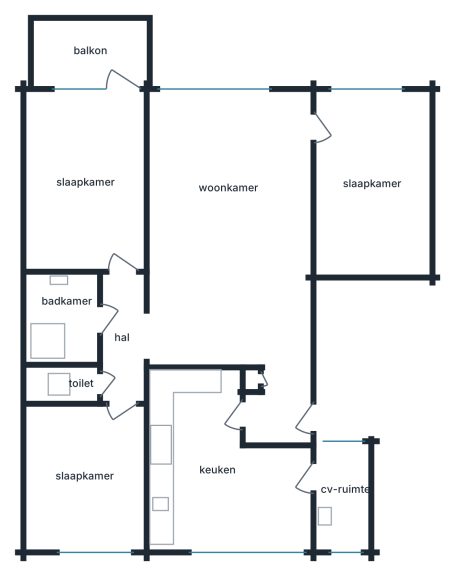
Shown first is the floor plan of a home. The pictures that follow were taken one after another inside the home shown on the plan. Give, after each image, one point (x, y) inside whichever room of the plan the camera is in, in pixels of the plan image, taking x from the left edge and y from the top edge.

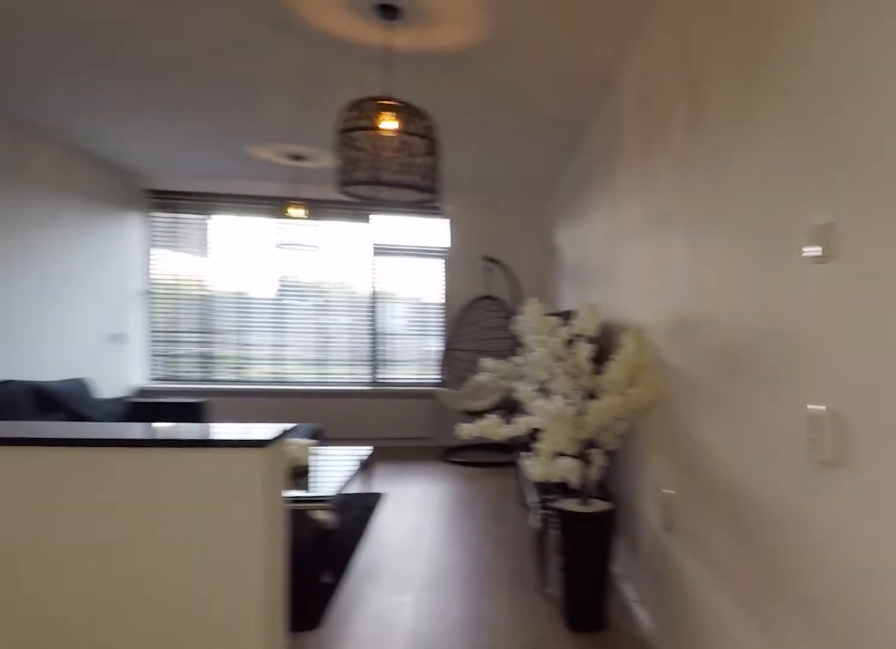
(234, 245)
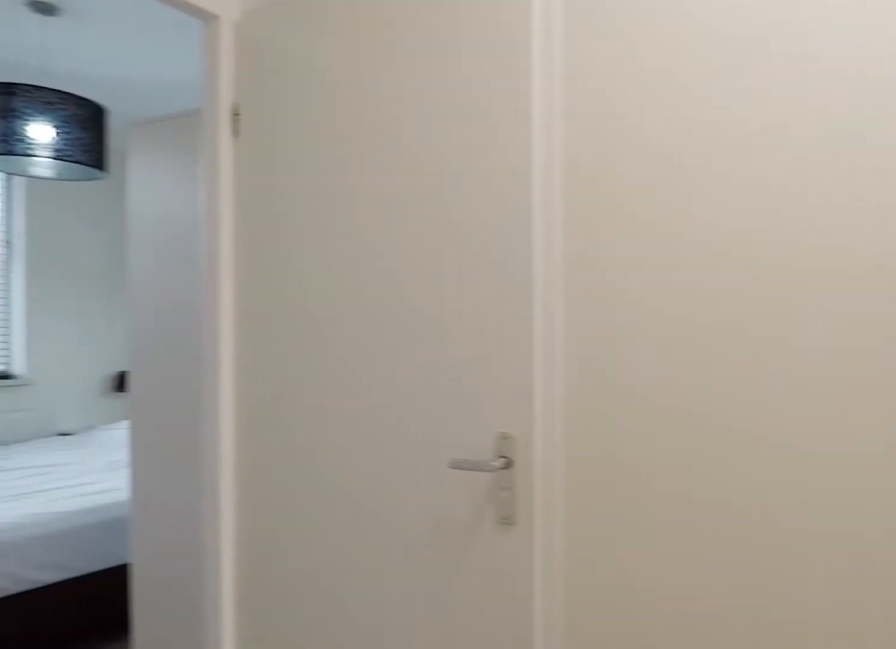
(121, 337)
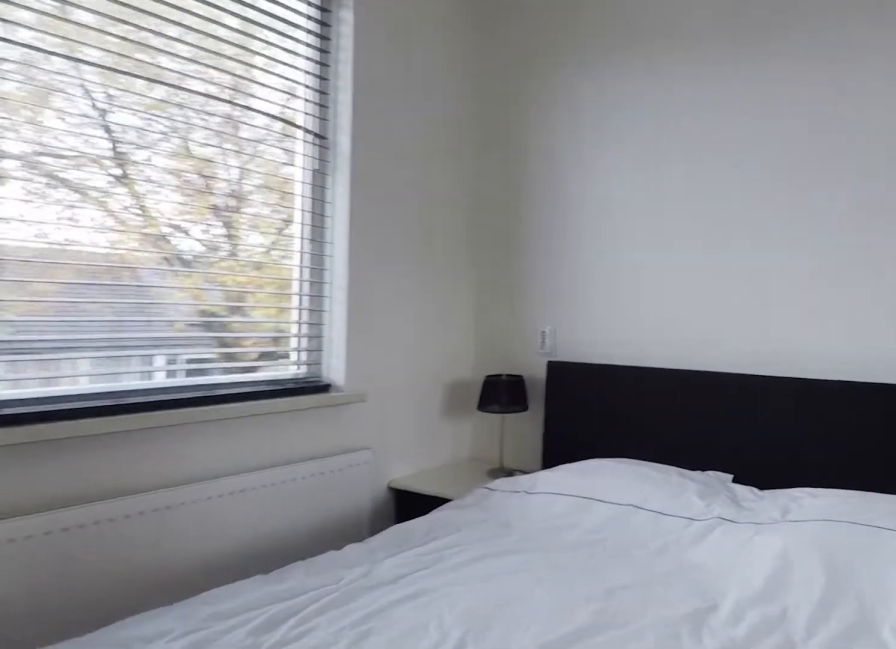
(85, 476)
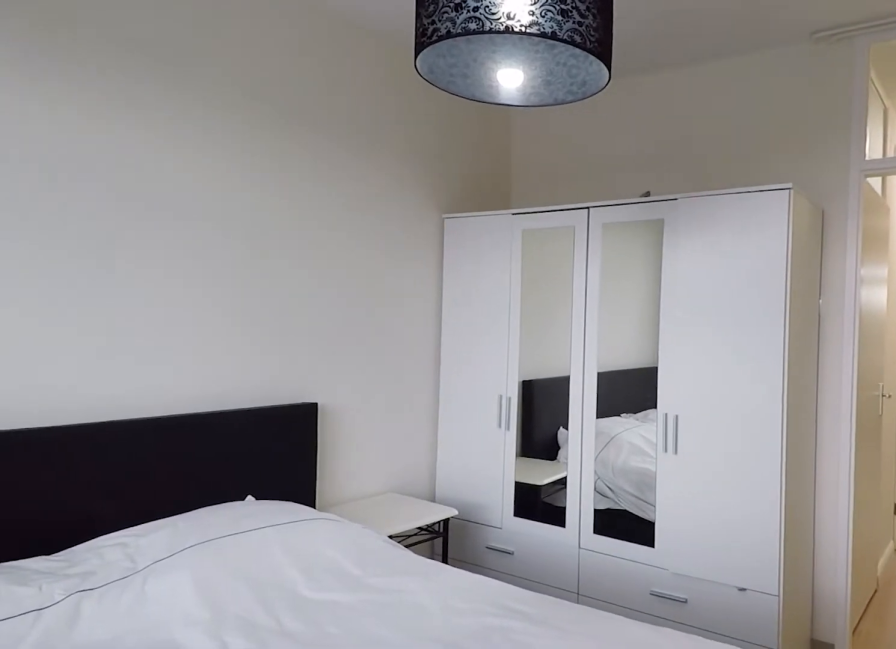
(85, 476)
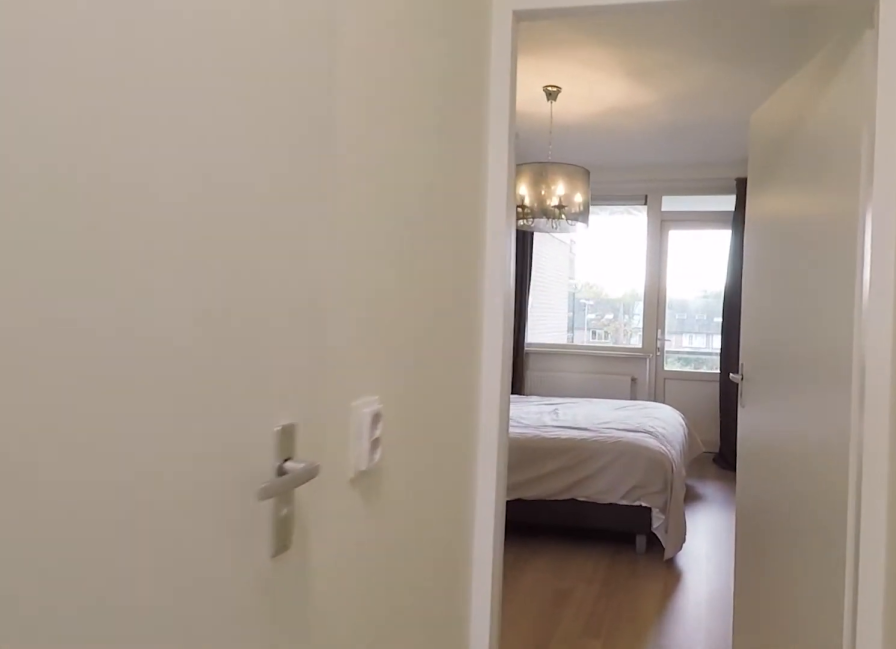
(121, 337)
